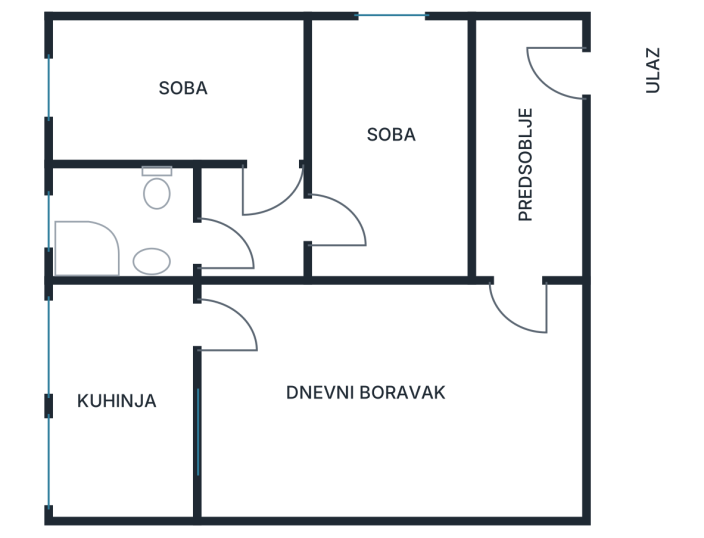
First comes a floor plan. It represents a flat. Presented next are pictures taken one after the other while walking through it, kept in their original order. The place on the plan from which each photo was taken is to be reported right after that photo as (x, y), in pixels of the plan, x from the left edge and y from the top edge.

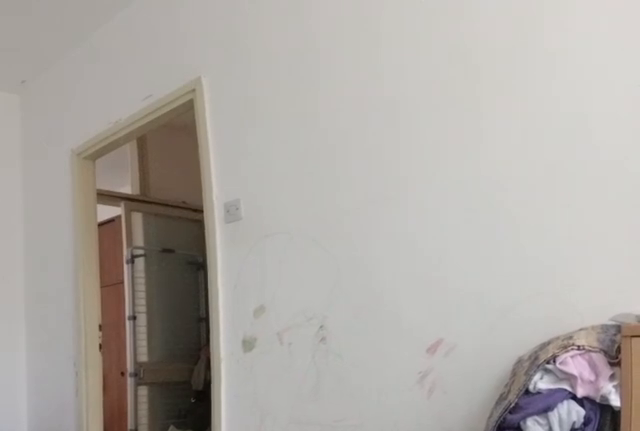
(57, 62)
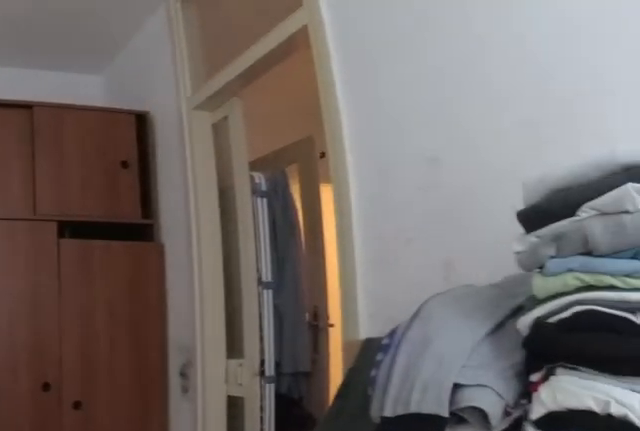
(367, 52)
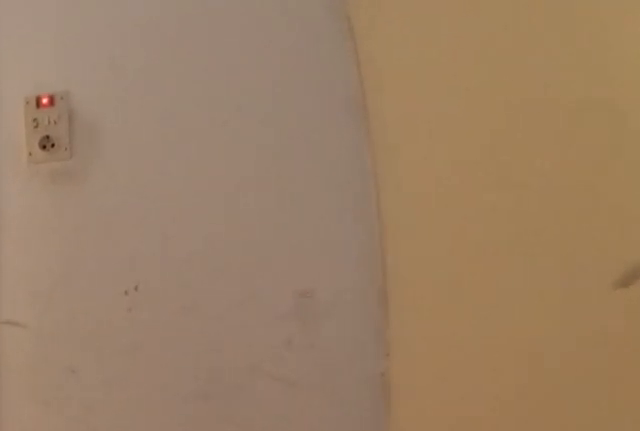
(329, 241)
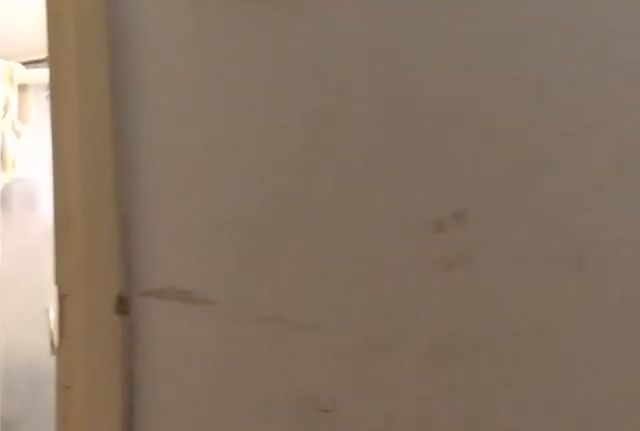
(276, 241)
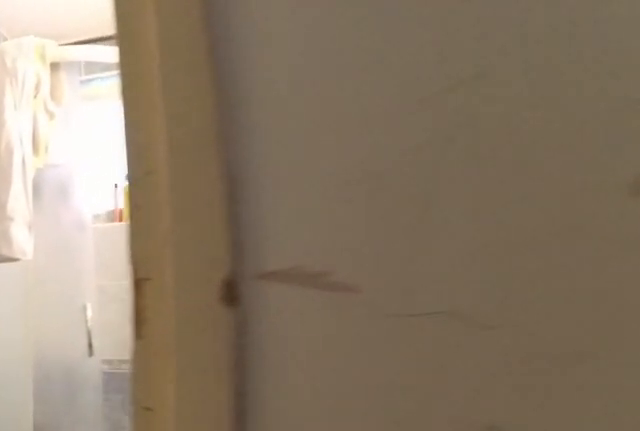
(264, 240)
